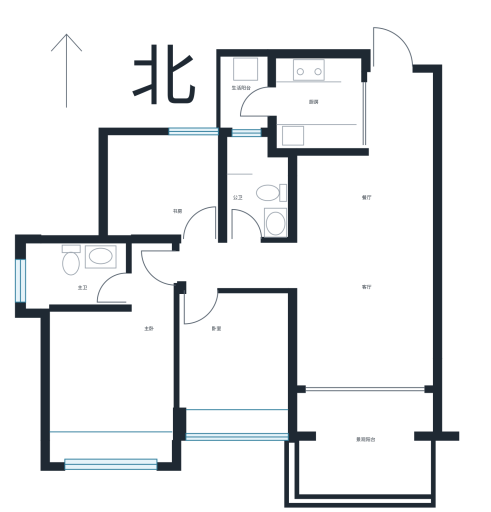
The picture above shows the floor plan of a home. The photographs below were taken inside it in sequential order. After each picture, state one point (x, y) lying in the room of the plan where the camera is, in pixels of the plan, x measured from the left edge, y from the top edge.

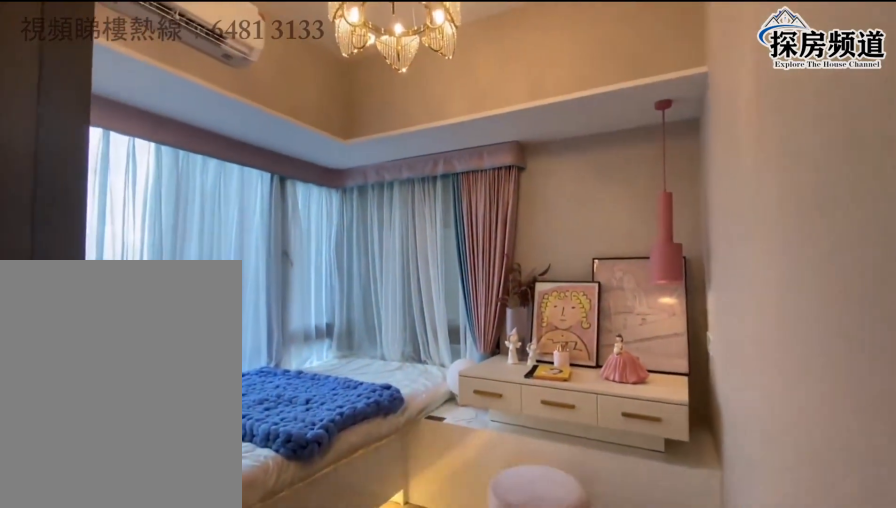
(172, 209)
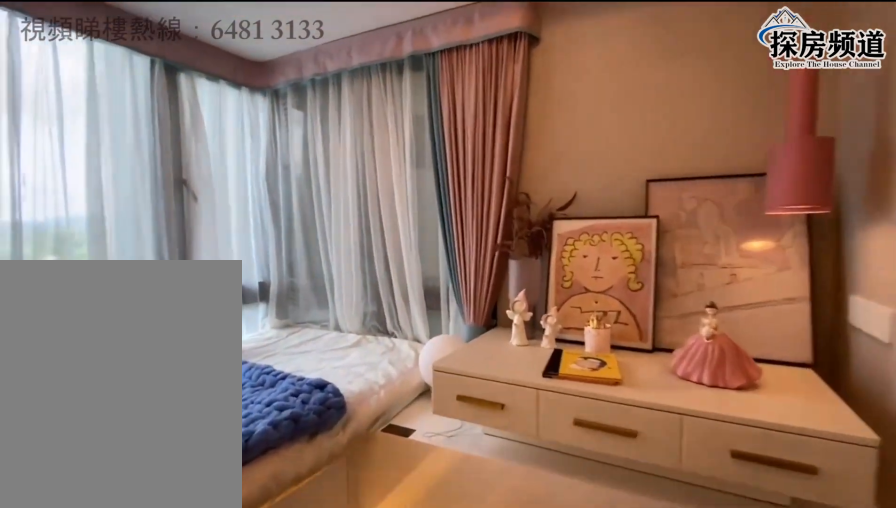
(172, 206)
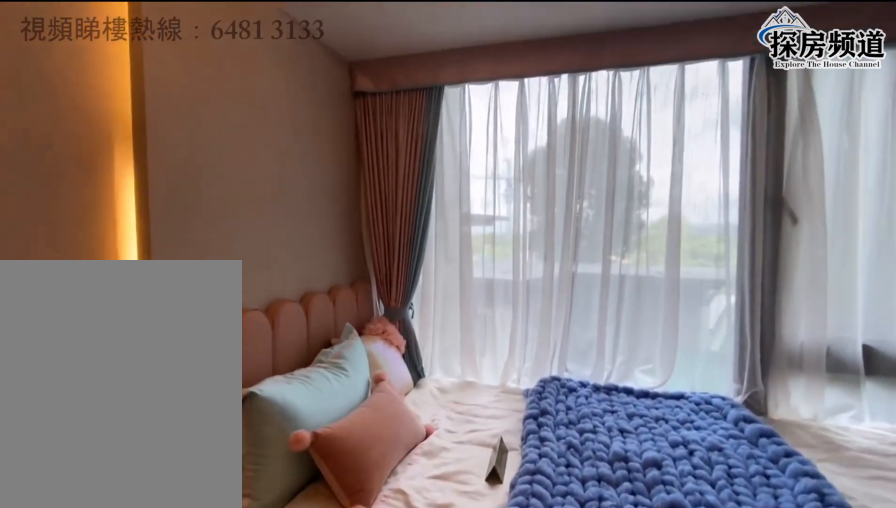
(173, 203)
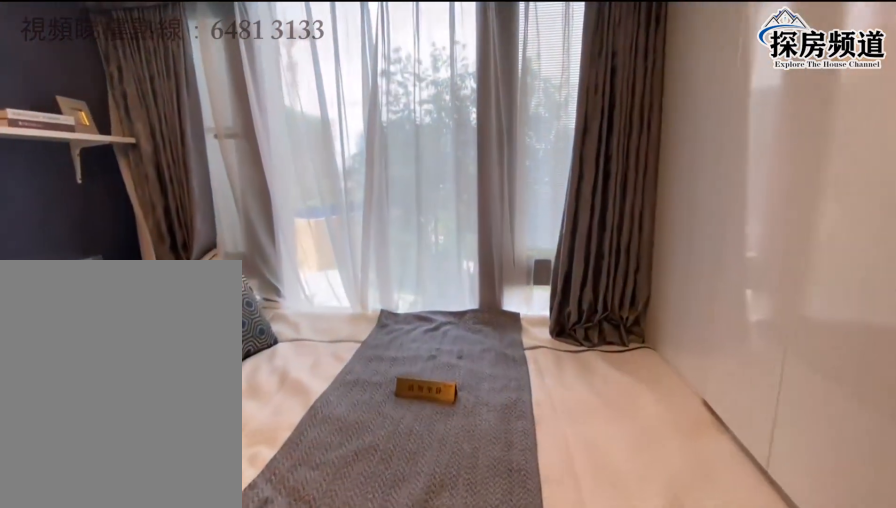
(239, 350)
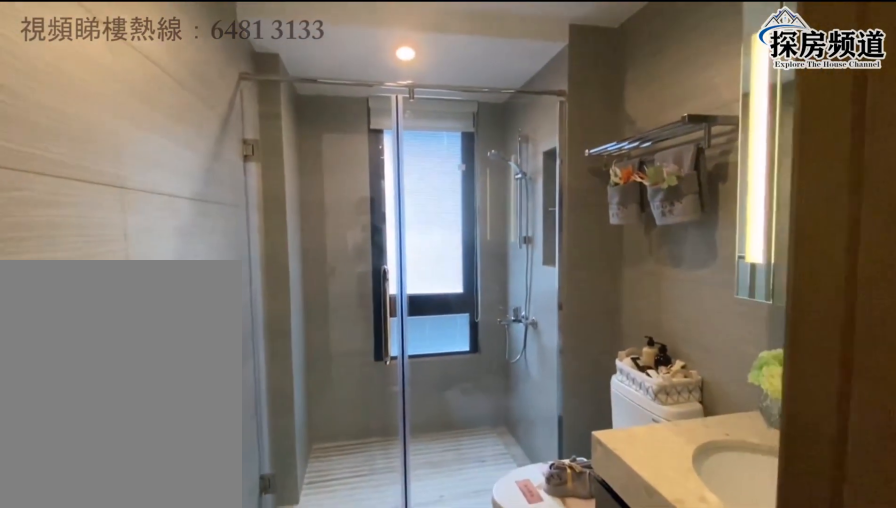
(78, 269)
